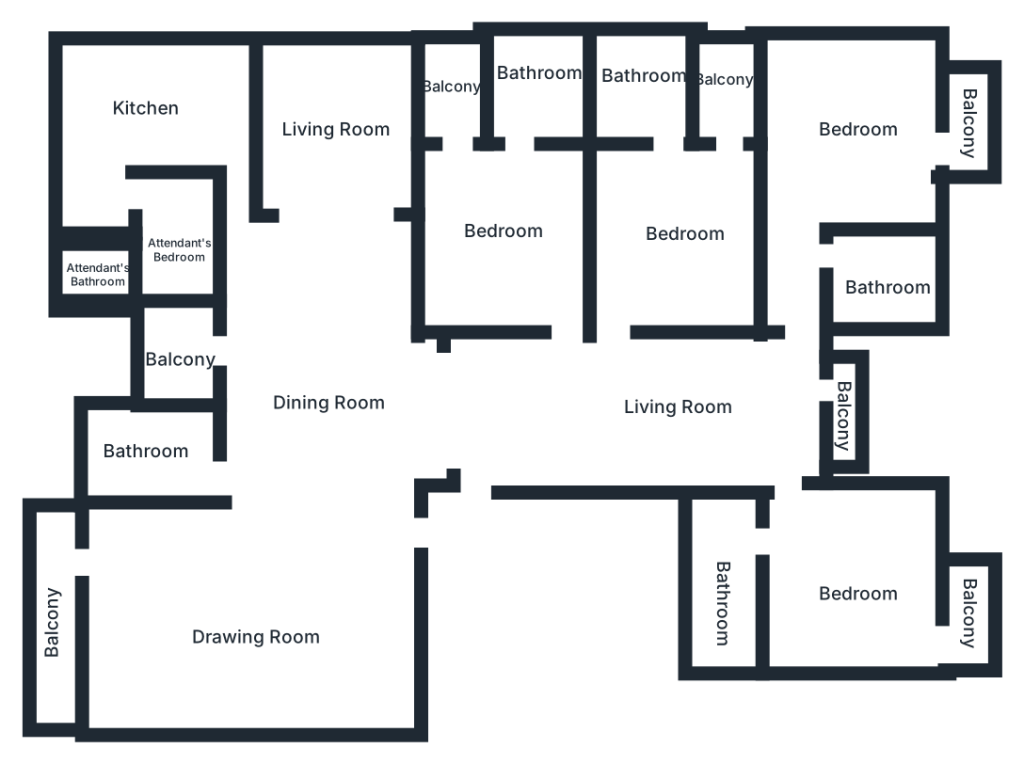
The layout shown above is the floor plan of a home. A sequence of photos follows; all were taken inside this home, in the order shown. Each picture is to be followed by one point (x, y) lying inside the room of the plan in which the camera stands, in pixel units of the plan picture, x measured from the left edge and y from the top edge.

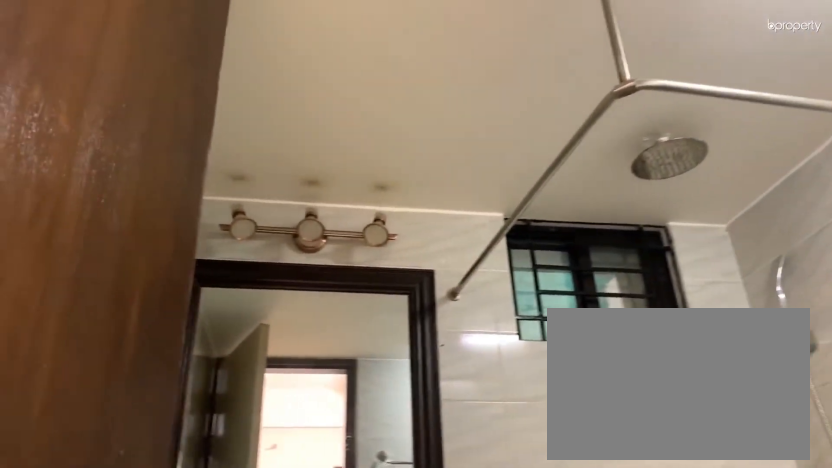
(529, 83)
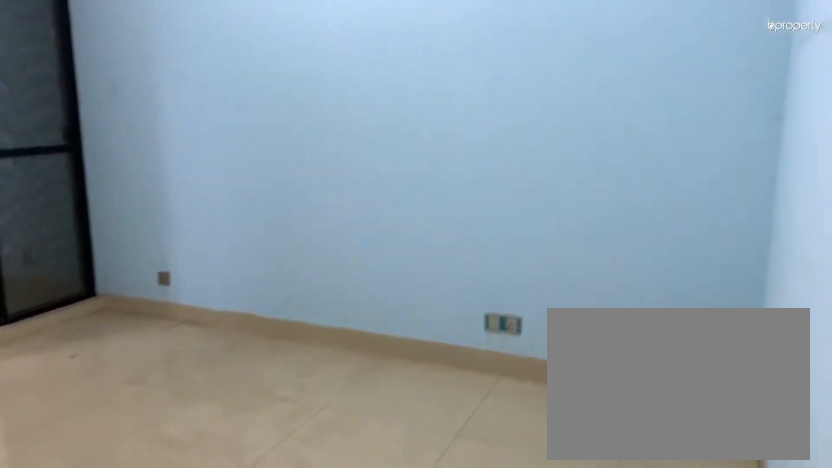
(682, 227)
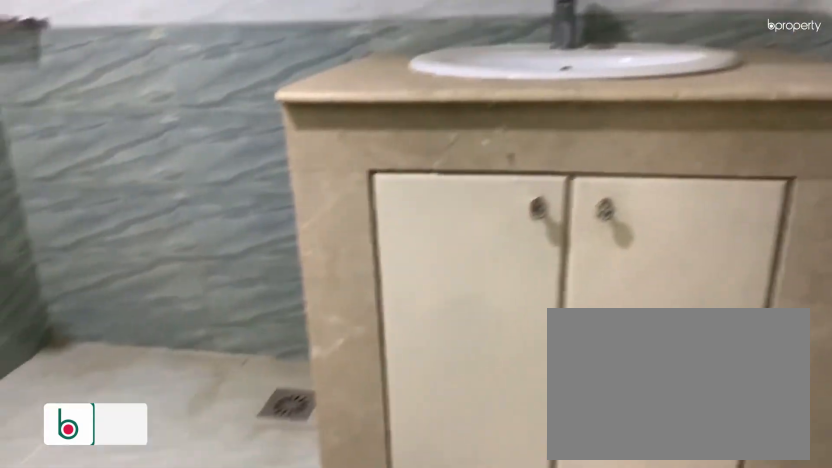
(645, 84)
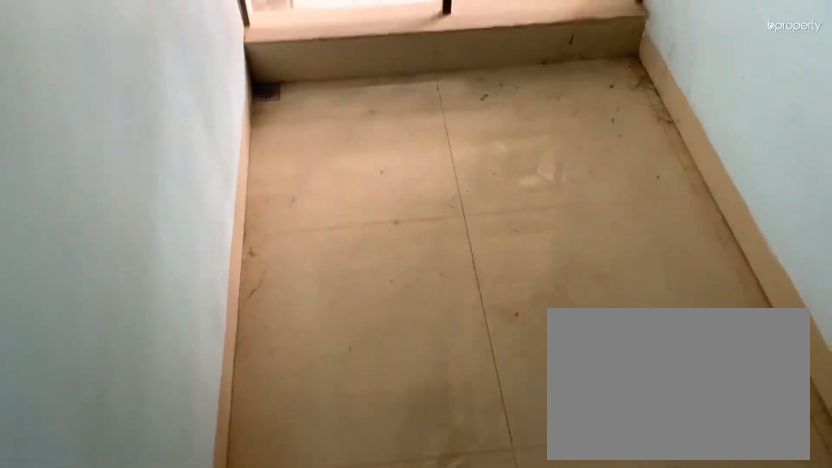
(722, 78)
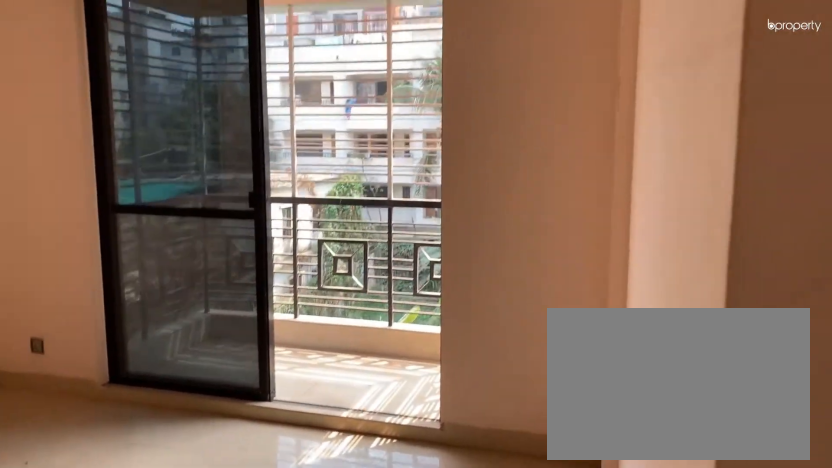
(845, 128)
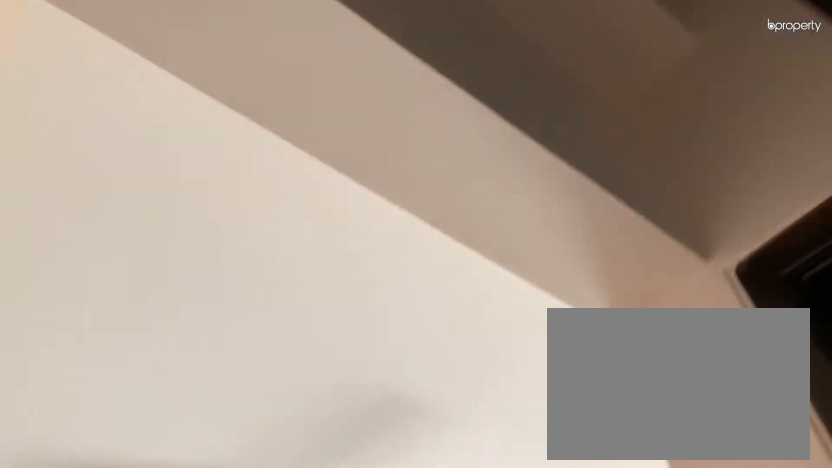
(845, 128)
